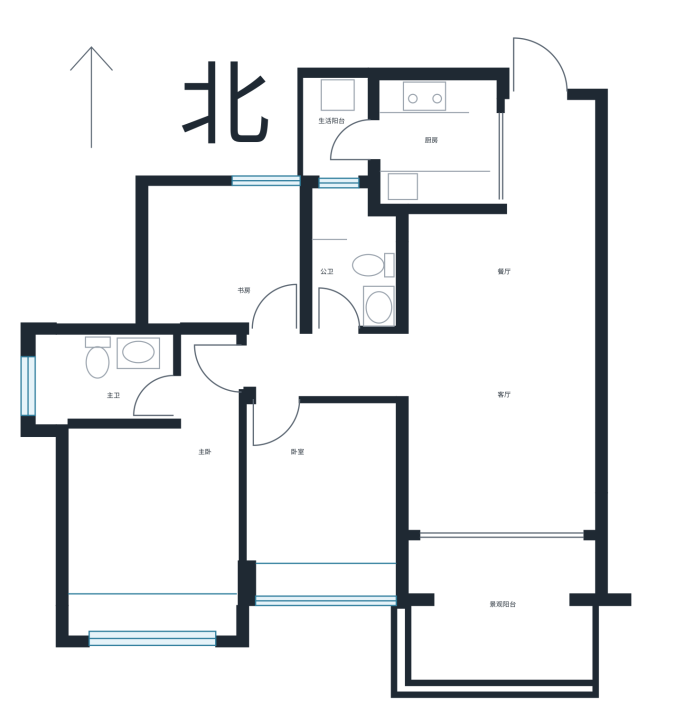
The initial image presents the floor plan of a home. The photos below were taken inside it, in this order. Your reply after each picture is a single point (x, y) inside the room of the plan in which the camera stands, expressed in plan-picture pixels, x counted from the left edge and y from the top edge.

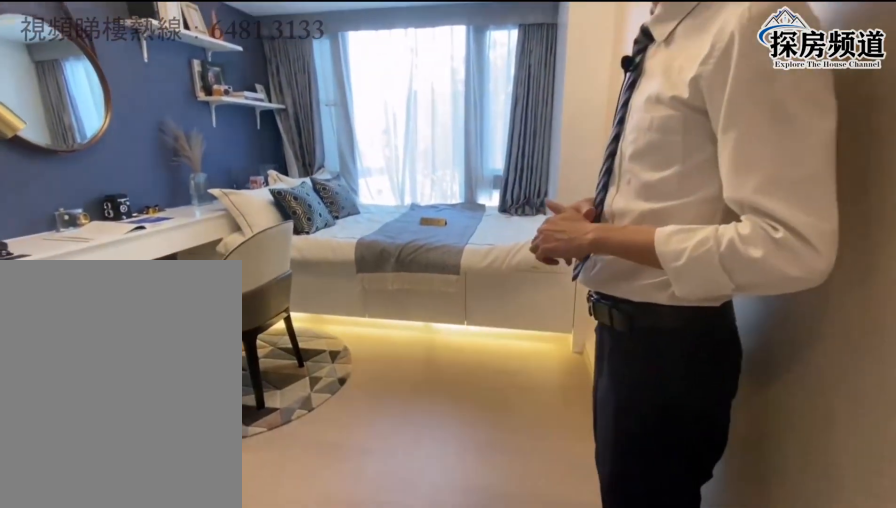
(328, 480)
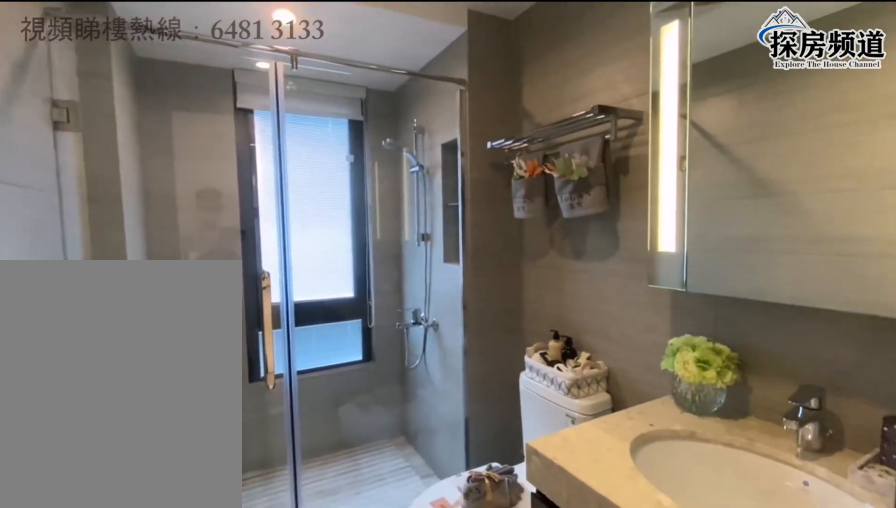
(107, 371)
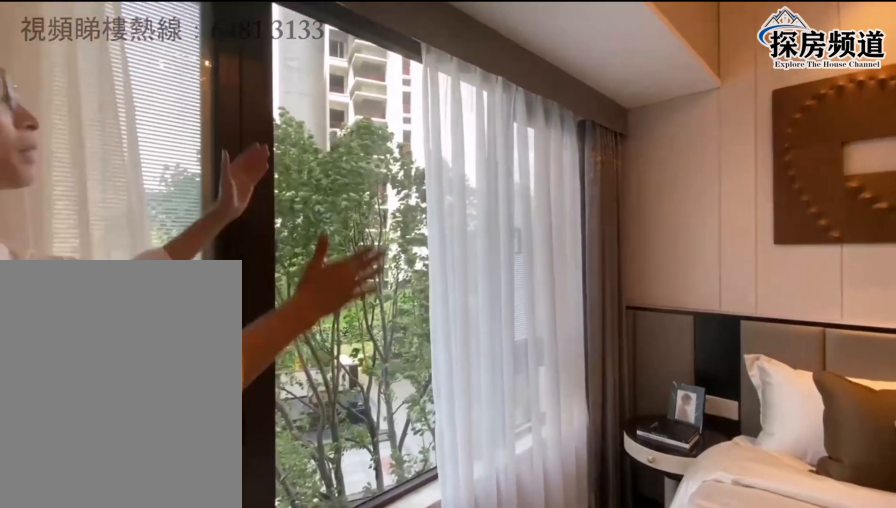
(139, 535)
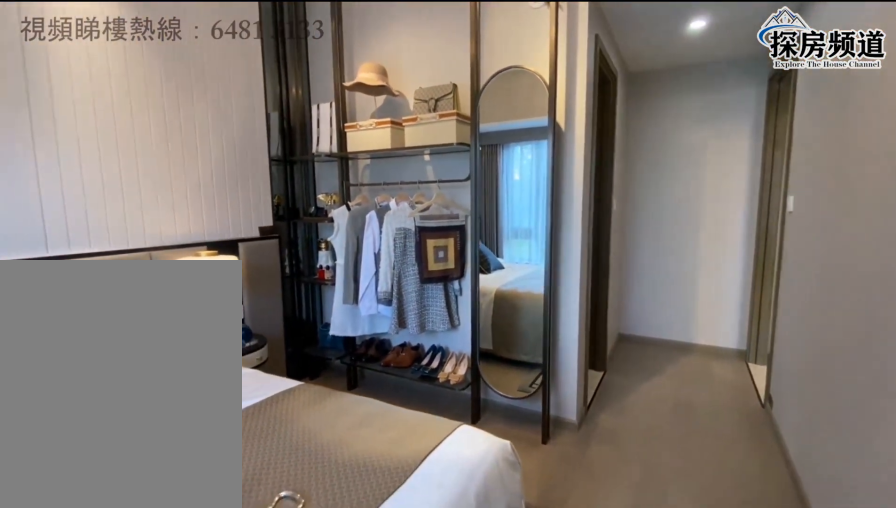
(139, 536)
